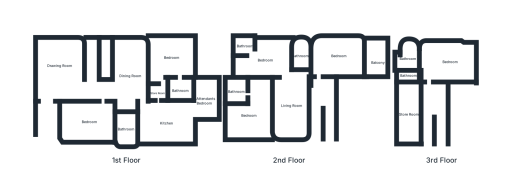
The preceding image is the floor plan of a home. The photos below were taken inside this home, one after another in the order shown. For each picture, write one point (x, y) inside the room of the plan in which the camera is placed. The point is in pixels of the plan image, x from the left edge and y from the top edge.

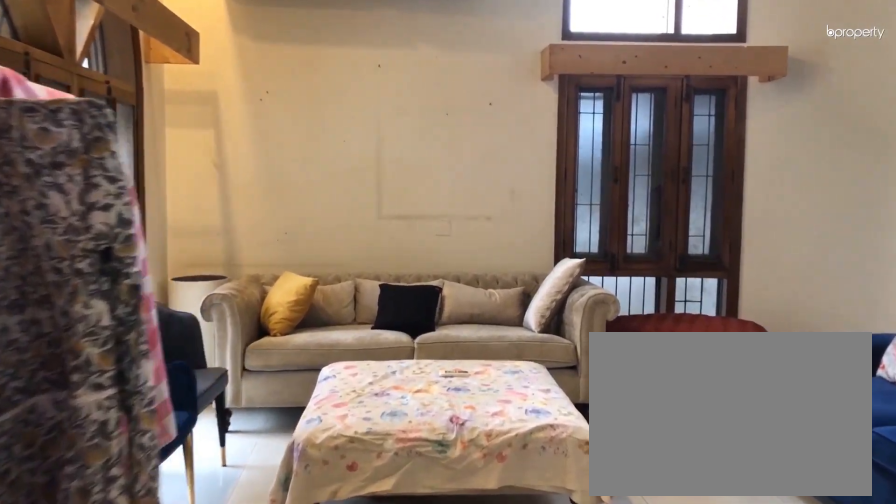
(53, 71)
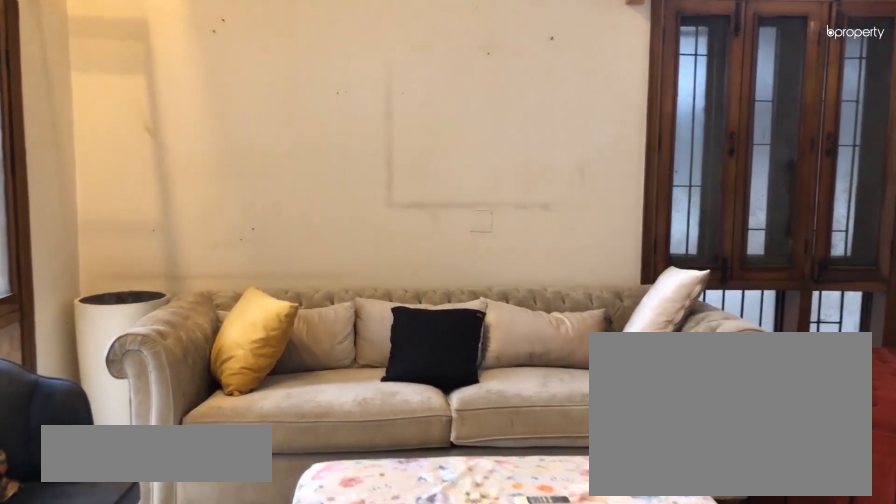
(53, 71)
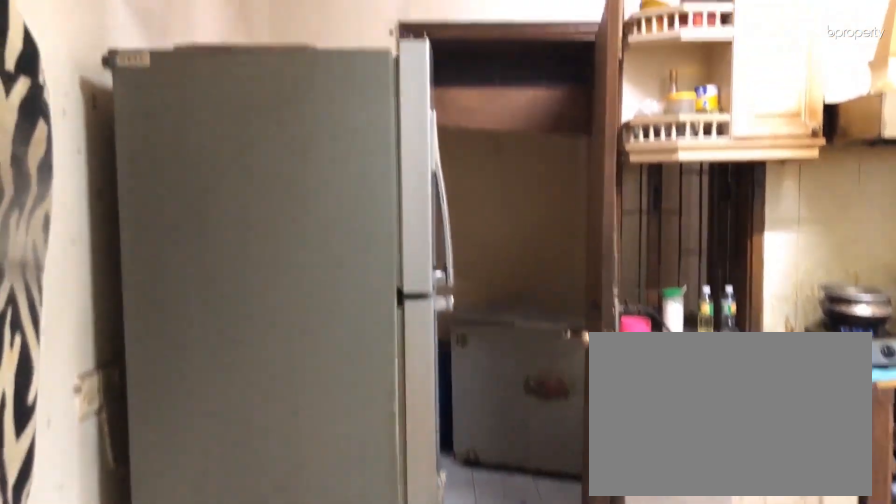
(165, 124)
